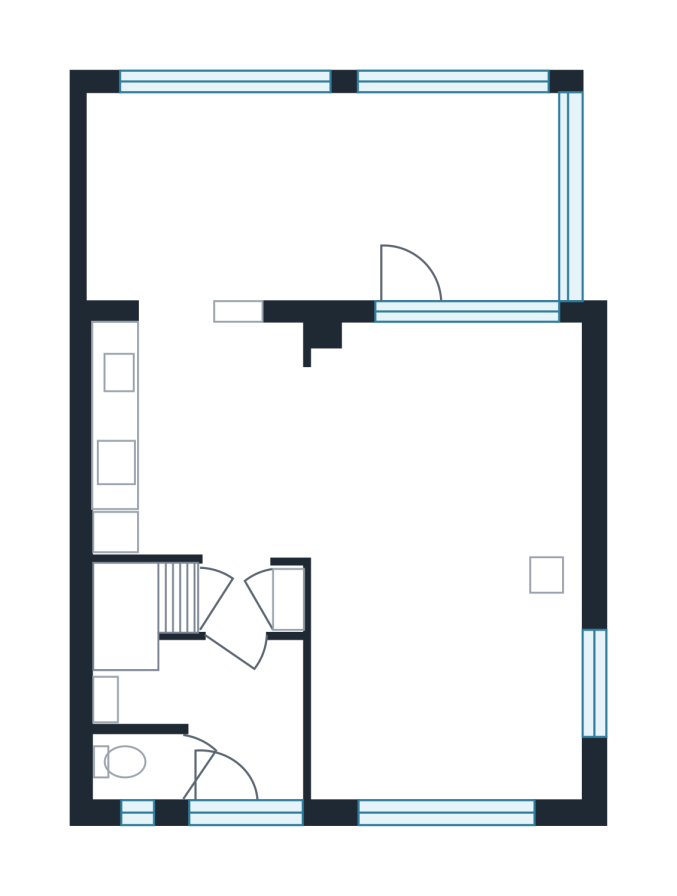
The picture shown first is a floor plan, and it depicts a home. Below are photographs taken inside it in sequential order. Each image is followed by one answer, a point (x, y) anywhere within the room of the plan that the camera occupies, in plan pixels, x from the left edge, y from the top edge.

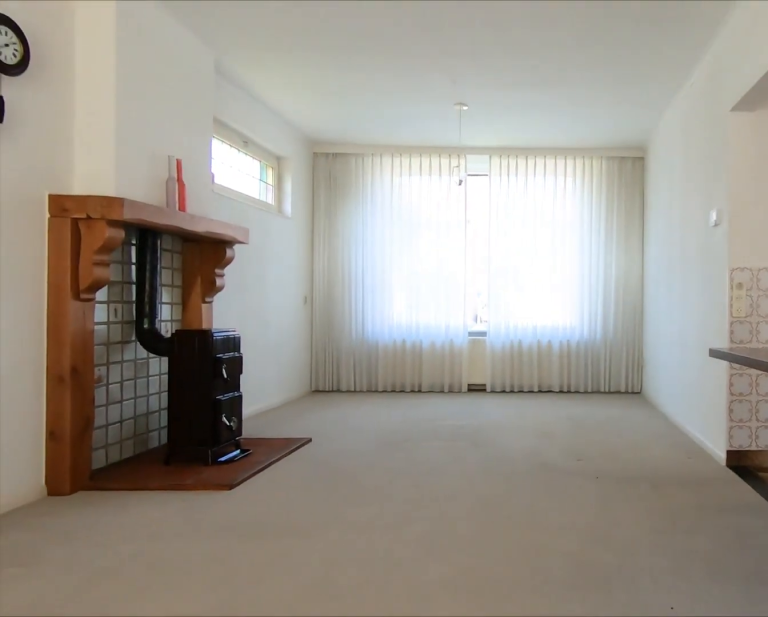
(443, 561)
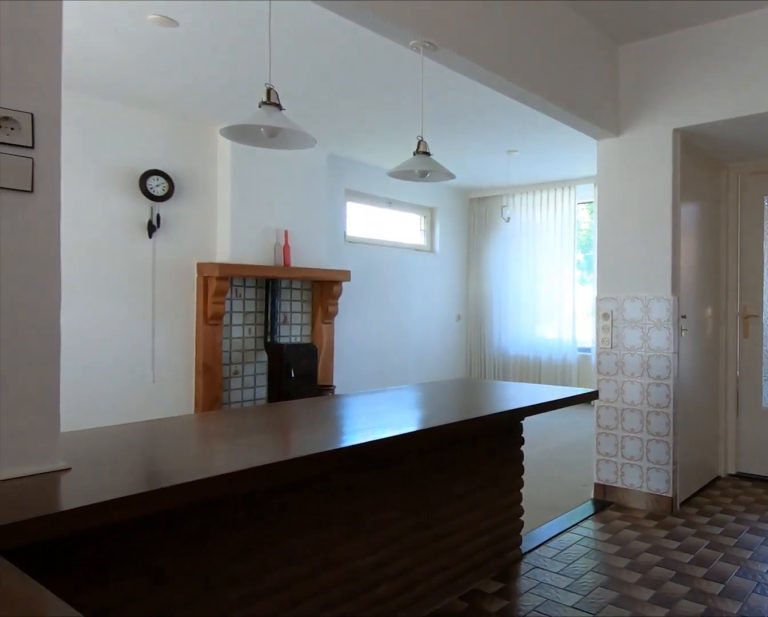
(221, 455)
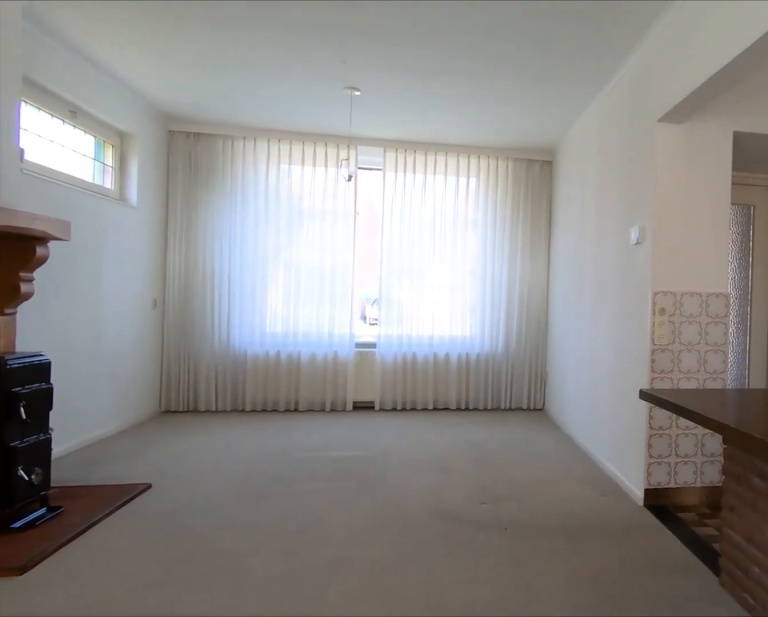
(443, 561)
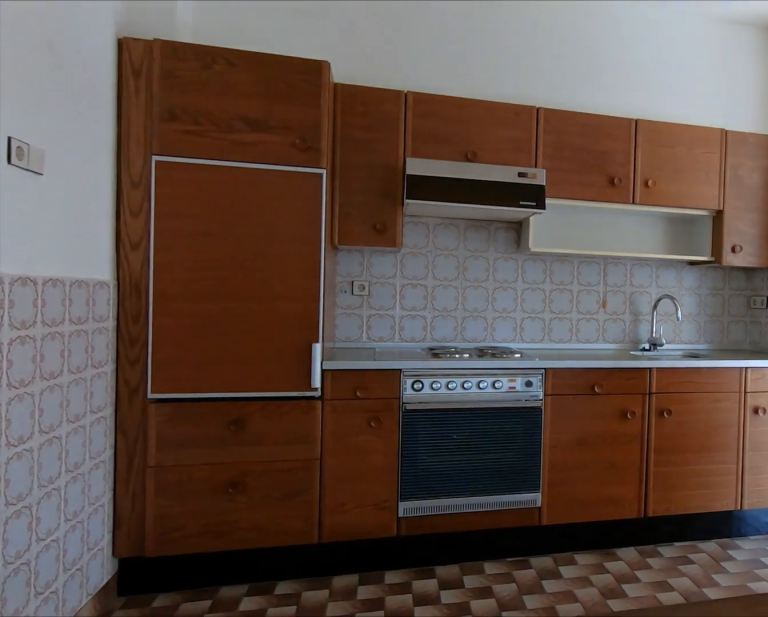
(222, 455)
